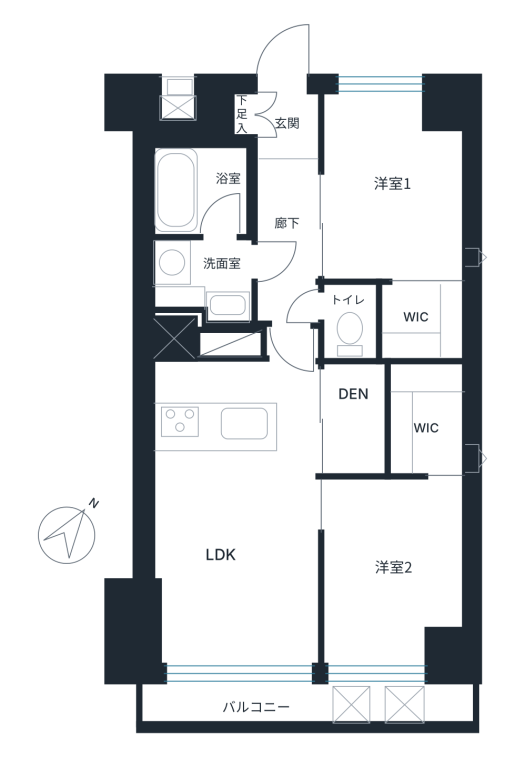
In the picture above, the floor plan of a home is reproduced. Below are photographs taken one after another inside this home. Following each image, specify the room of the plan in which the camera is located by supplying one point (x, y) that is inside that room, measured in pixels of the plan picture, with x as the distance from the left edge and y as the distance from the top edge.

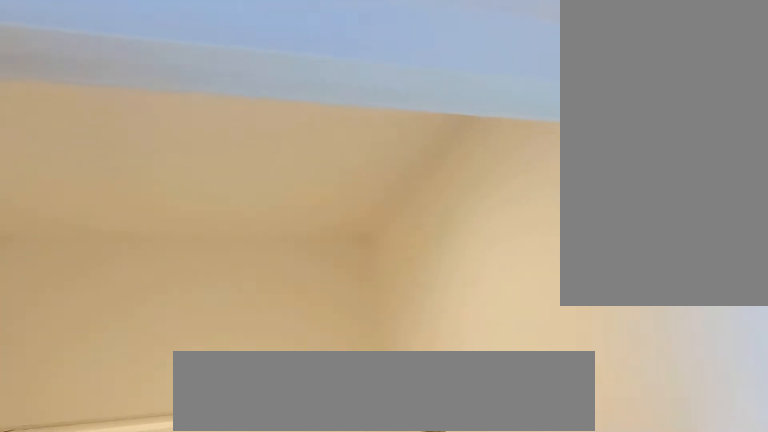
(397, 192)
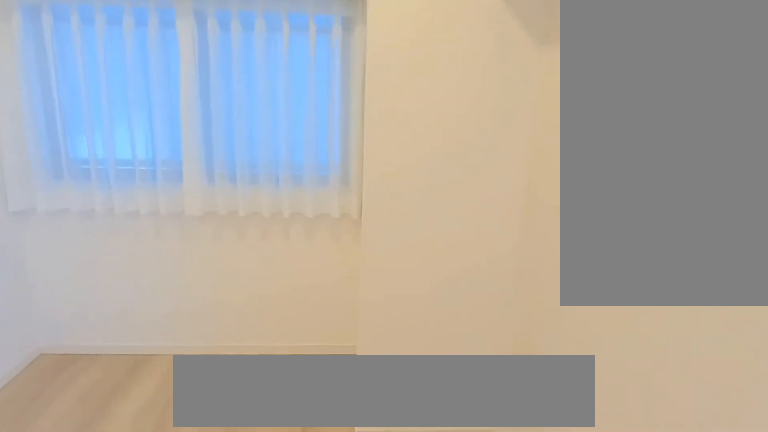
(397, 193)
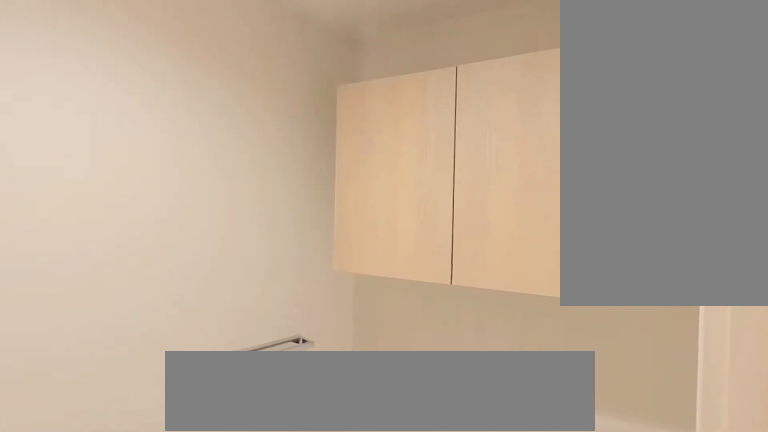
(355, 323)
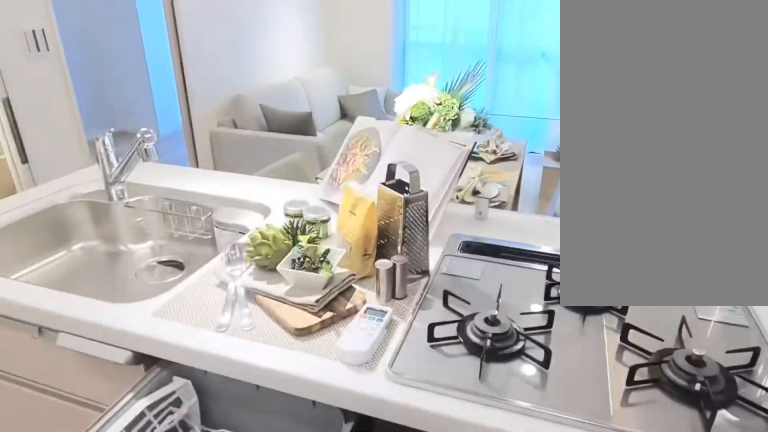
(217, 389)
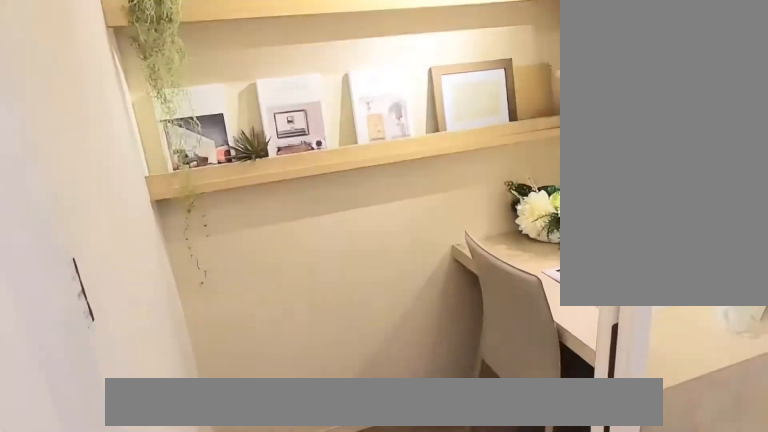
(345, 410)
